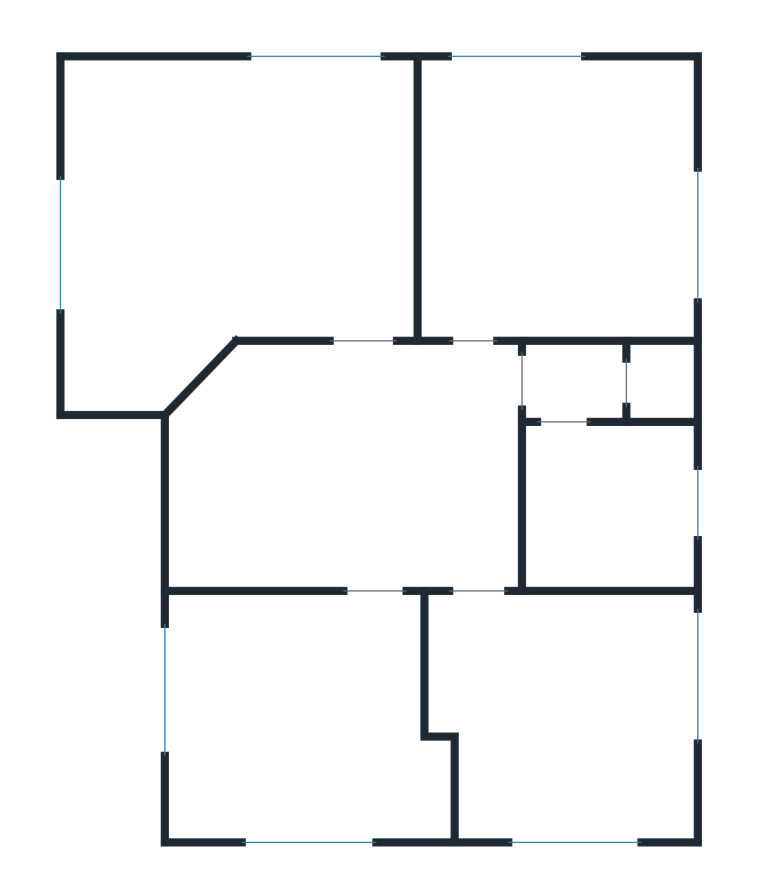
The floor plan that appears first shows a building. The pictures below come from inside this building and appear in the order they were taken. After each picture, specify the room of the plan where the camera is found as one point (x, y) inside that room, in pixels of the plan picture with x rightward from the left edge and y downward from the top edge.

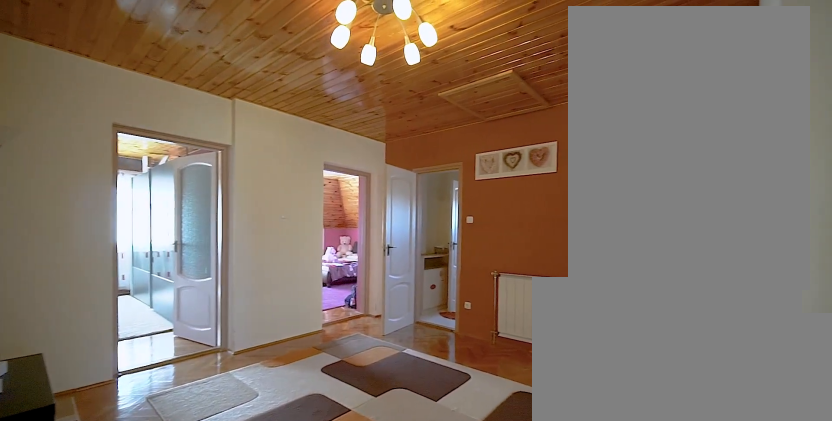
(423, 458)
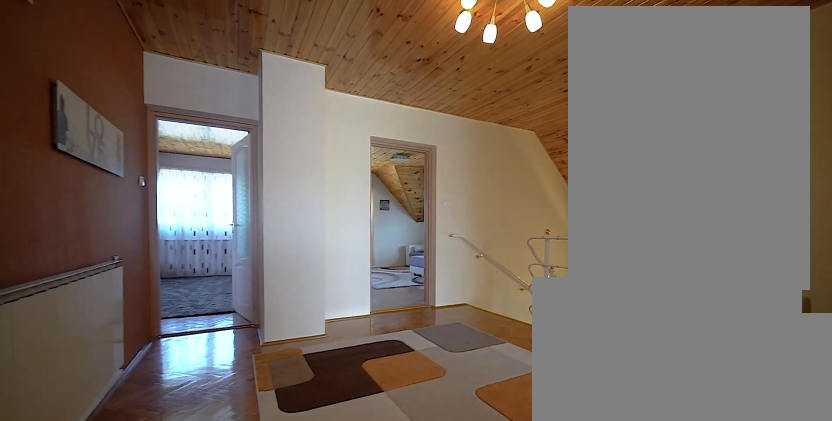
(423, 458)
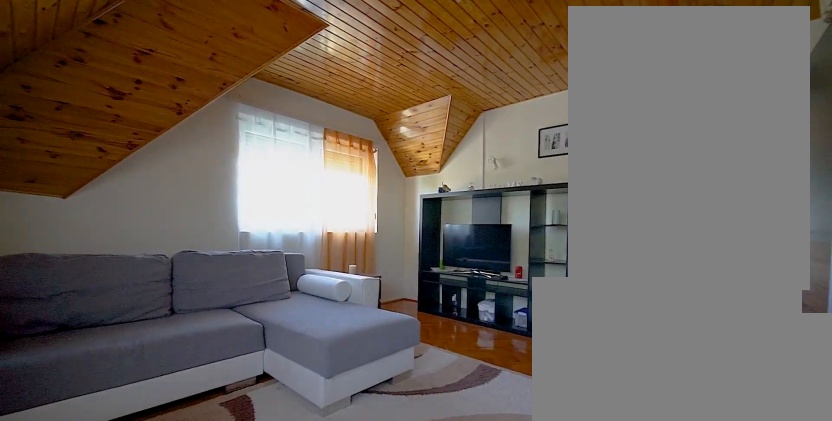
(299, 728)
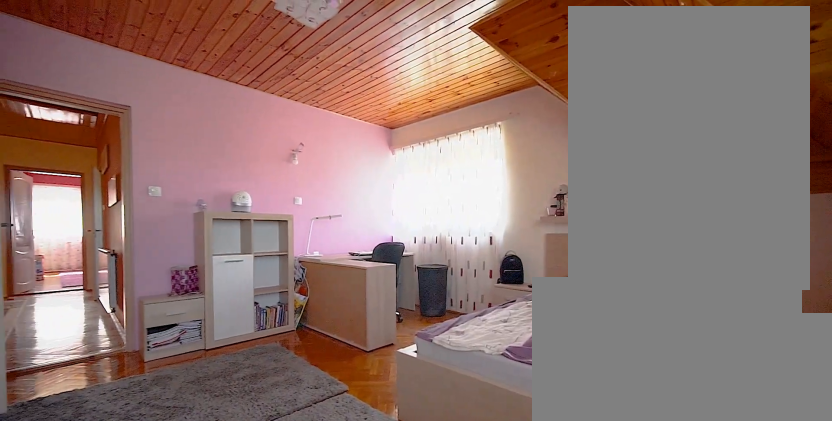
(575, 728)
